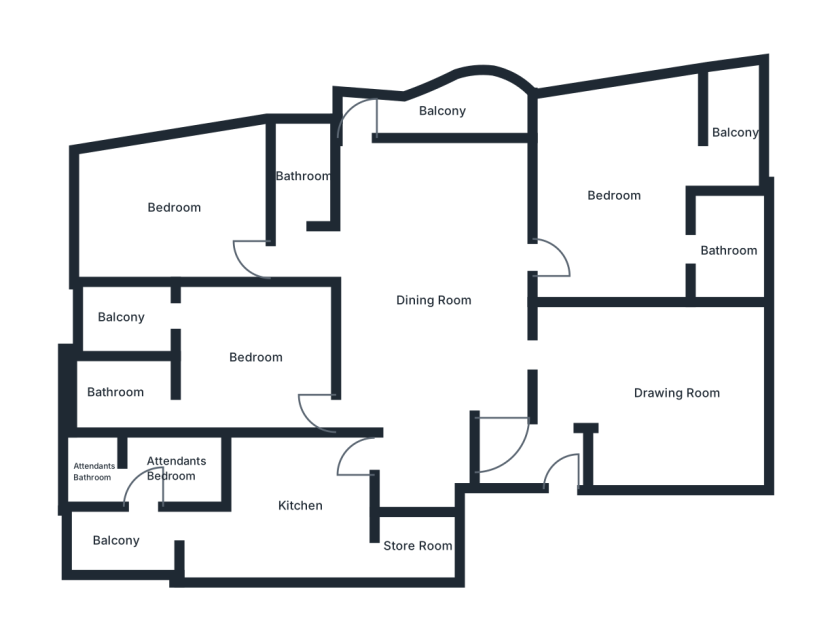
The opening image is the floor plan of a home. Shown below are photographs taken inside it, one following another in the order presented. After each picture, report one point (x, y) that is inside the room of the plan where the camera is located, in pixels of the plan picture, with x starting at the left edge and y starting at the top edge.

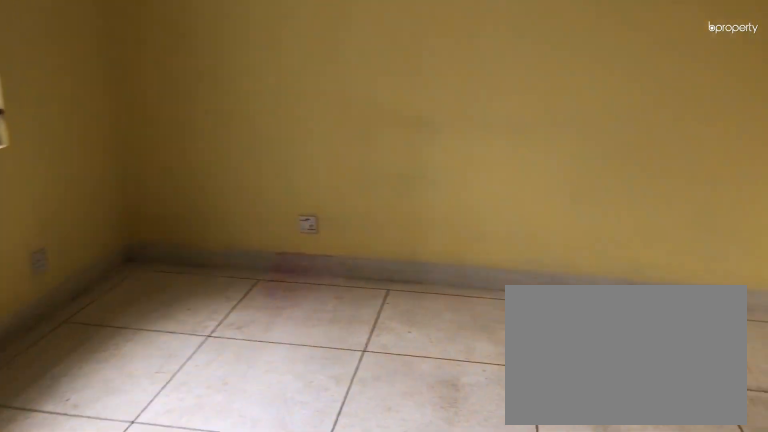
(673, 394)
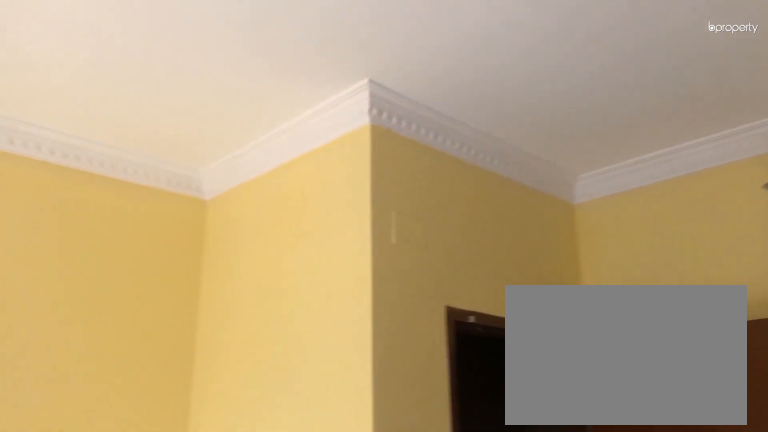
(673, 394)
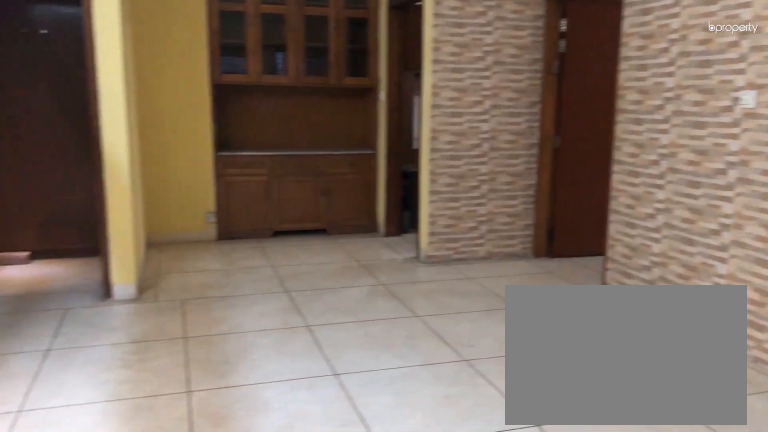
(437, 300)
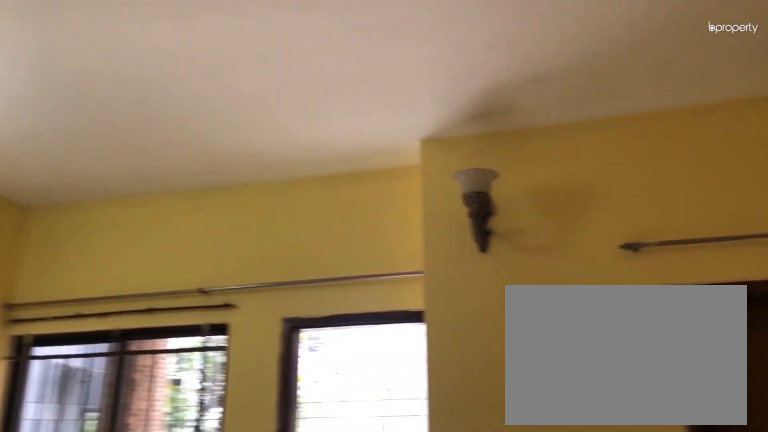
(616, 194)
